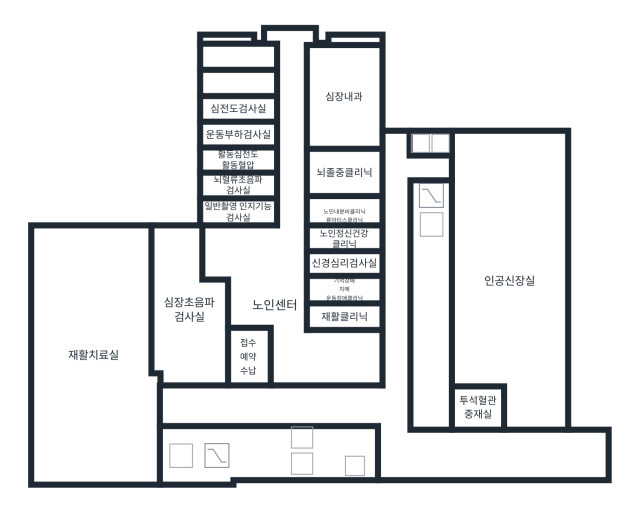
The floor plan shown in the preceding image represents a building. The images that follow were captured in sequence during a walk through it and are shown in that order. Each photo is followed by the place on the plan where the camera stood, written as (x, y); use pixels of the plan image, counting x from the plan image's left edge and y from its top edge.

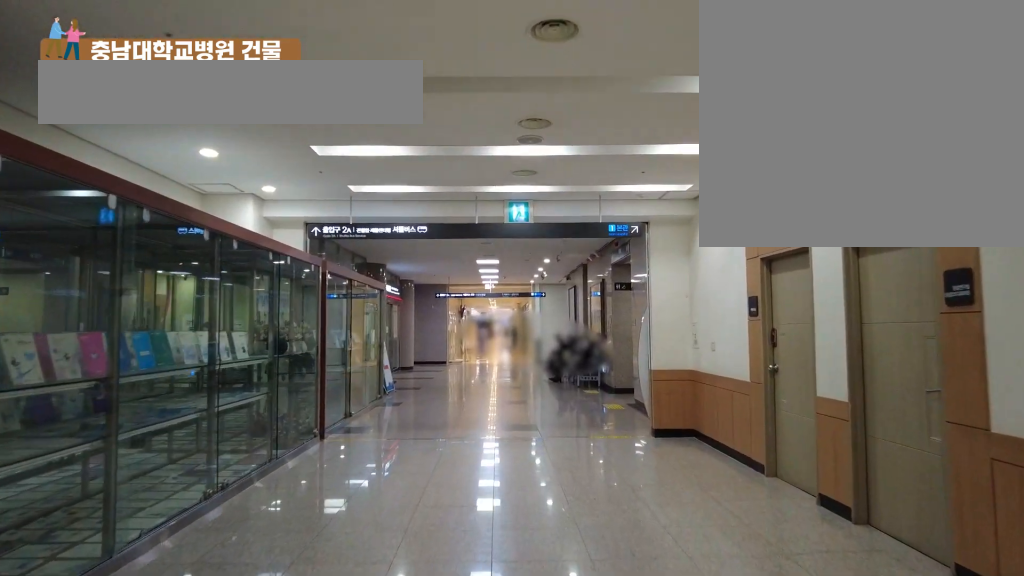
(199, 409)
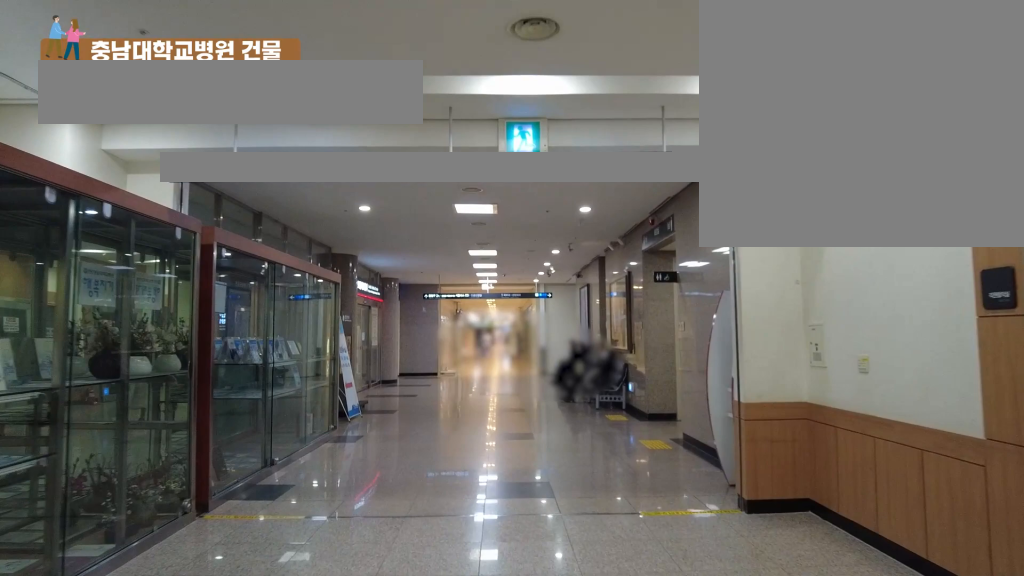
(207, 409)
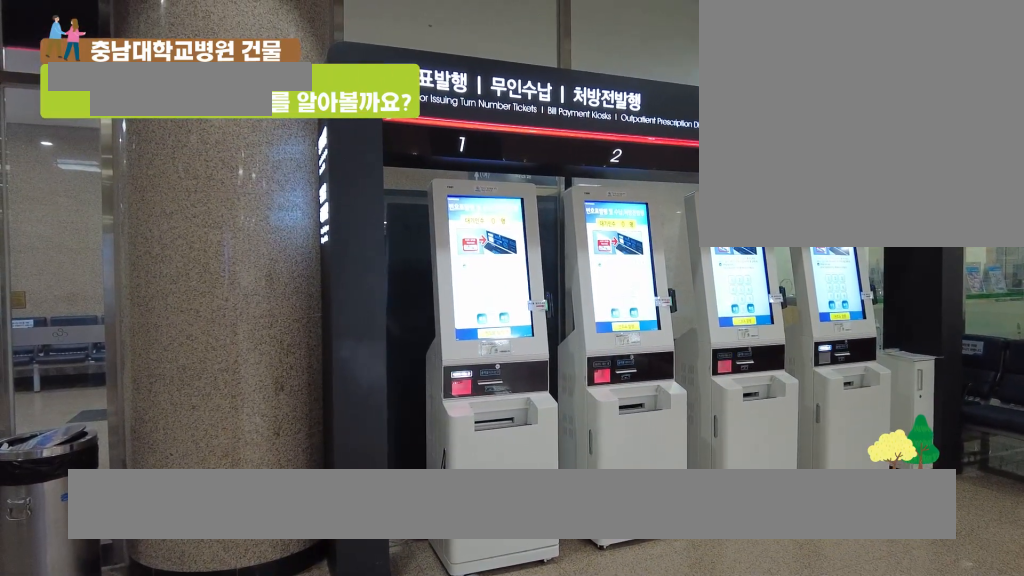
(303, 382)
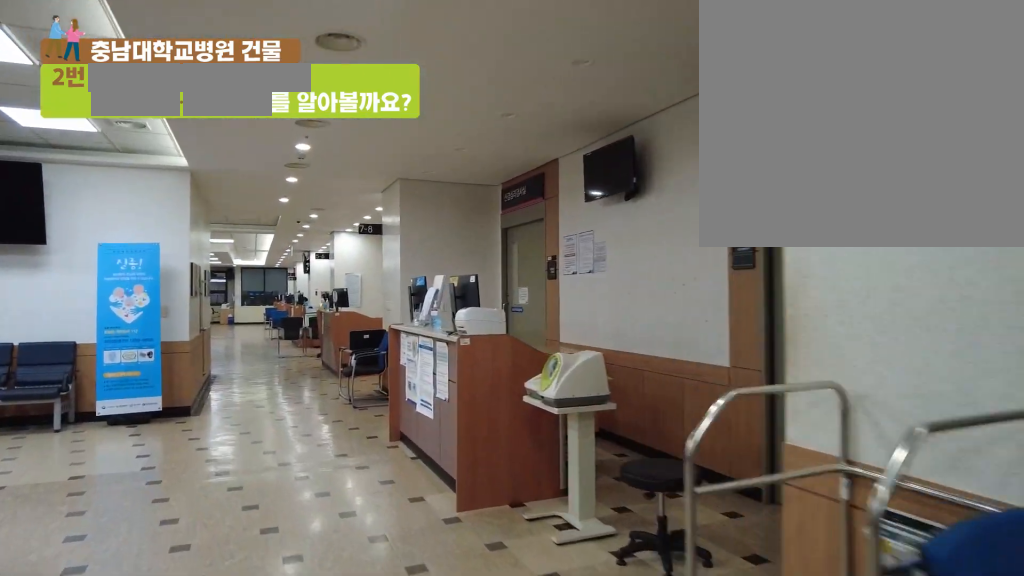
(303, 309)
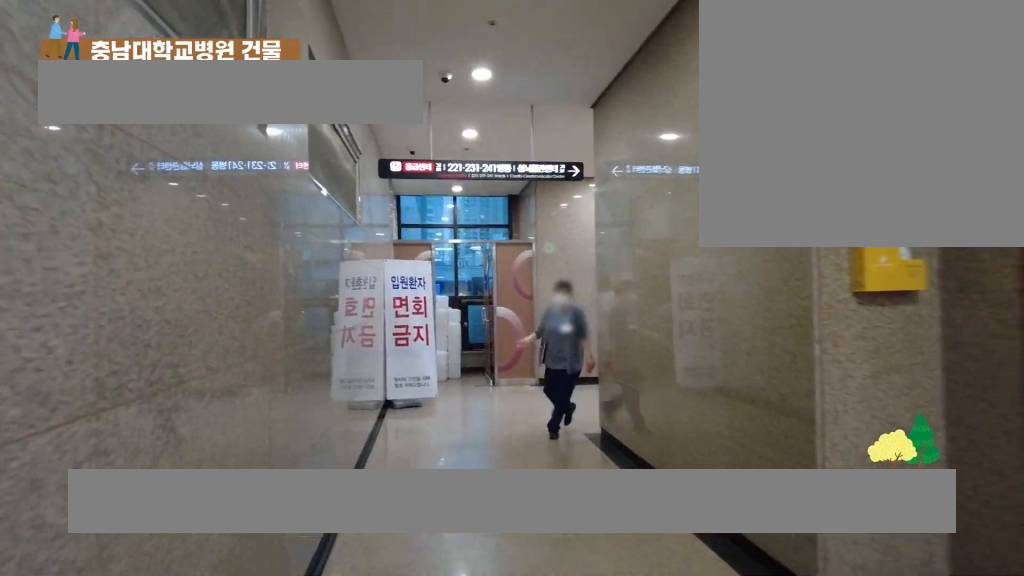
(396, 370)
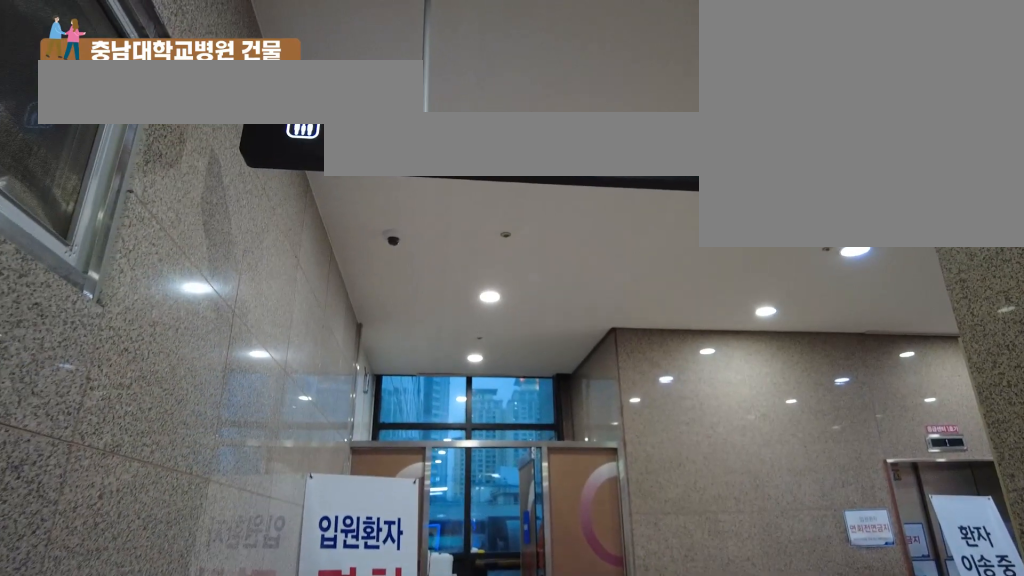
(397, 288)
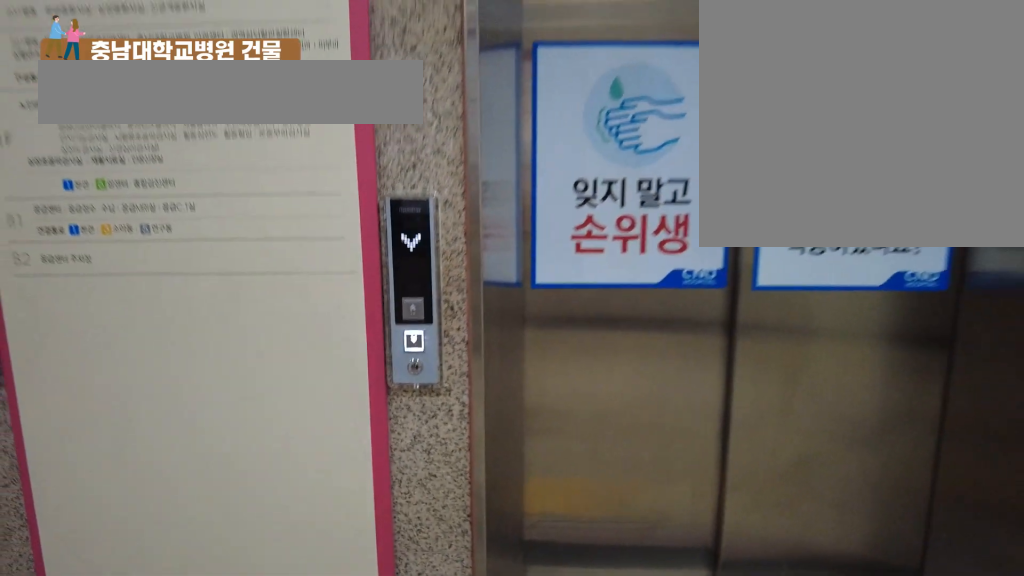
(431, 172)
